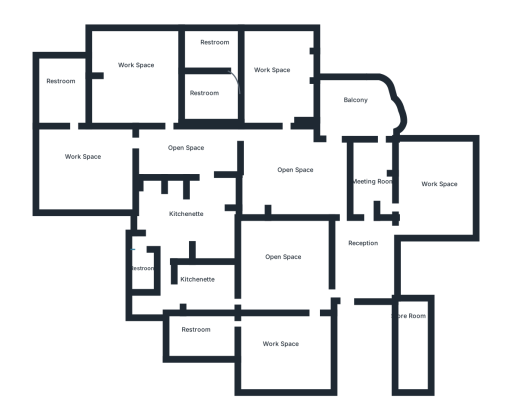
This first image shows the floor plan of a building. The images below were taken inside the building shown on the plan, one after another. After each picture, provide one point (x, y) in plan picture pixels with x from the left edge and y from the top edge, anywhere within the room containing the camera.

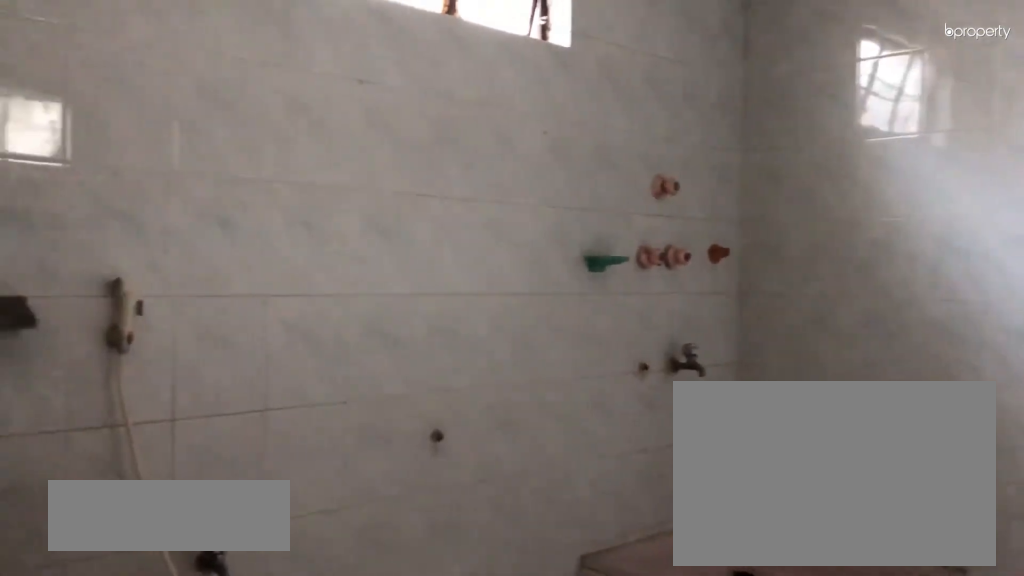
(212, 45)
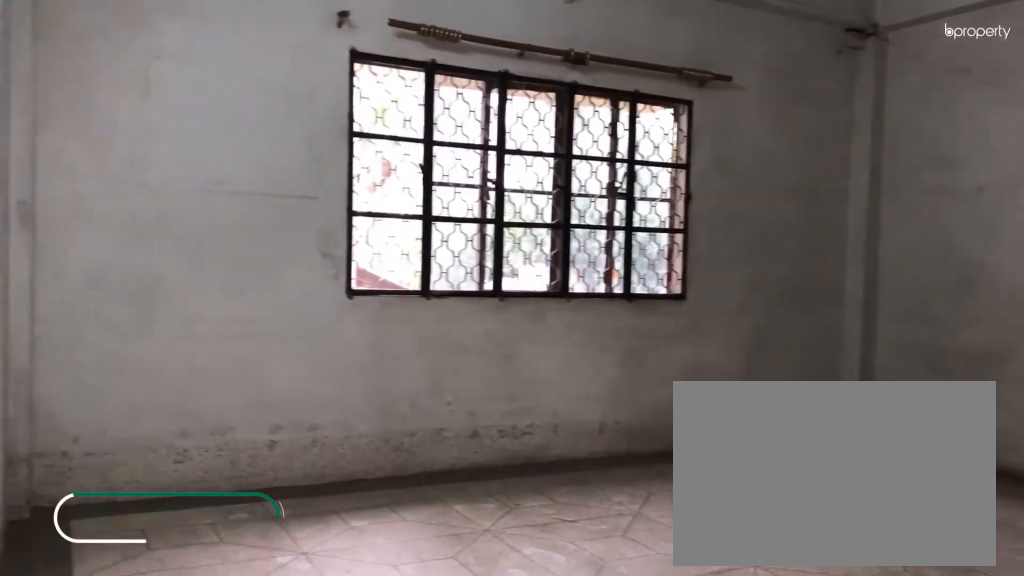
(77, 157)
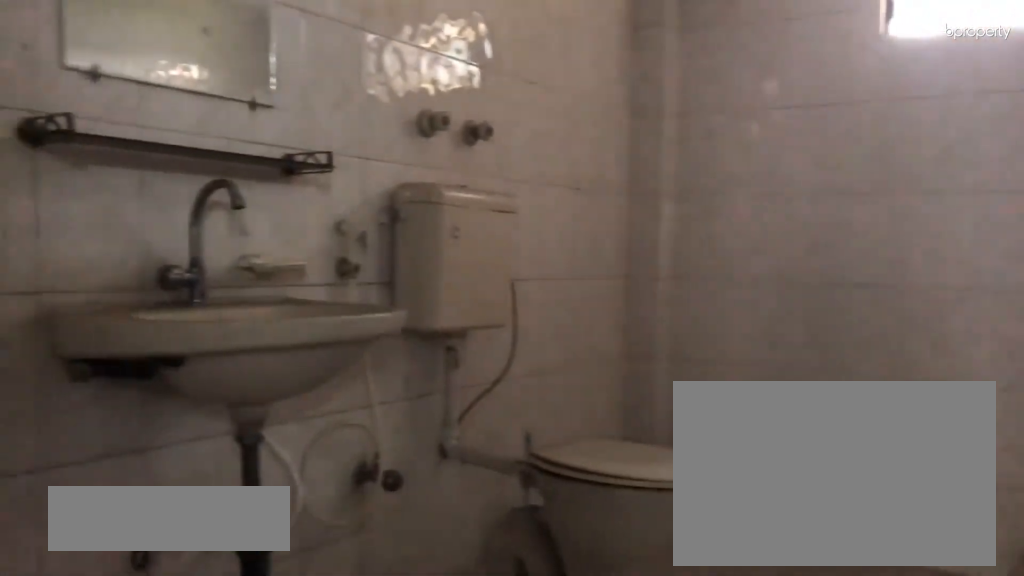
(69, 94)
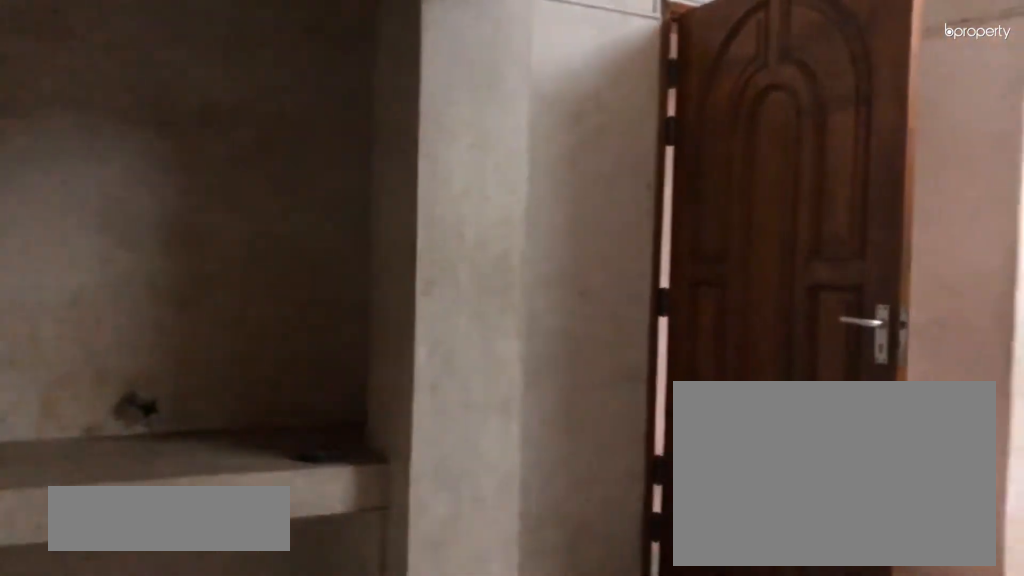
(207, 219)
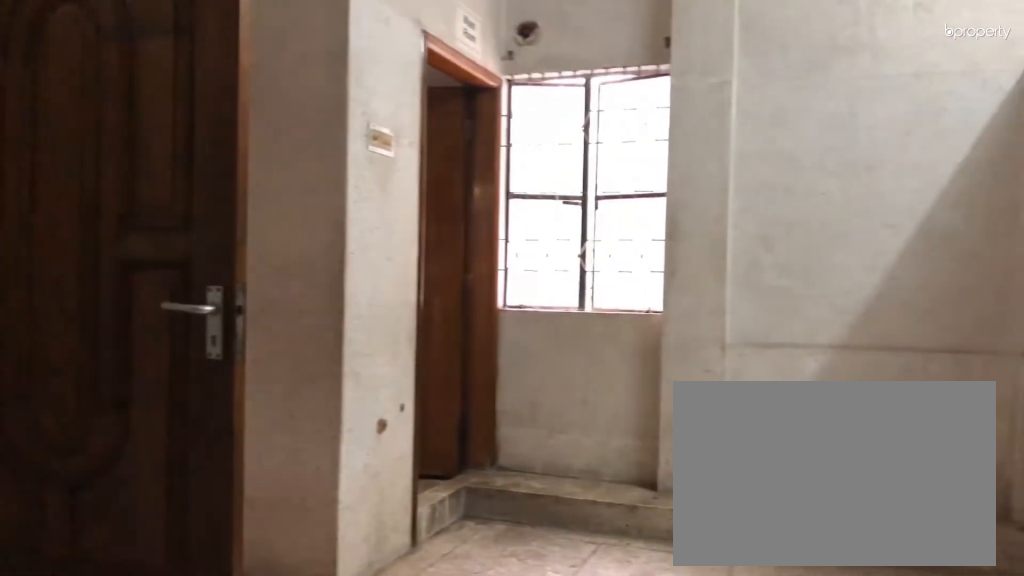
(207, 219)
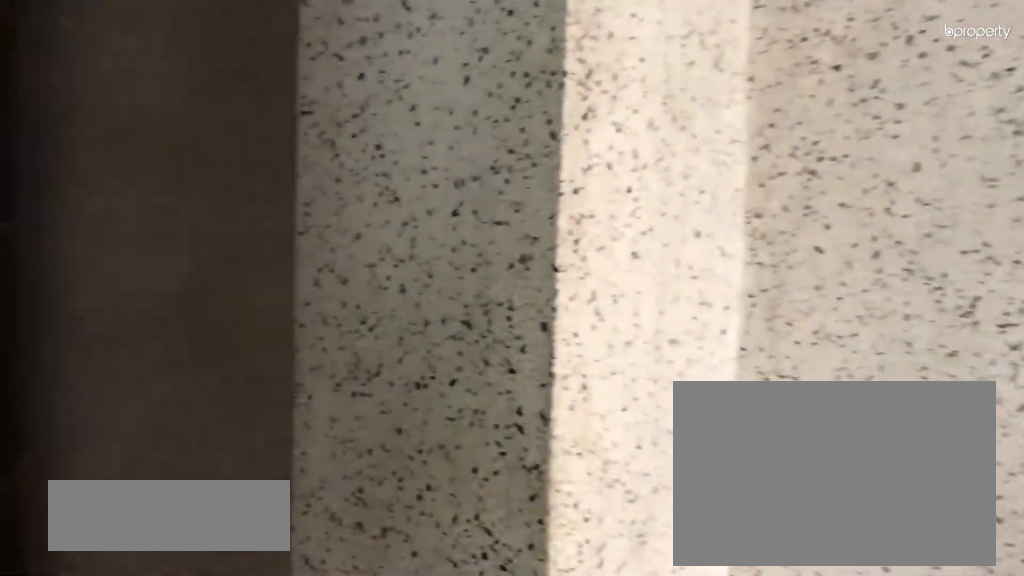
(207, 291)
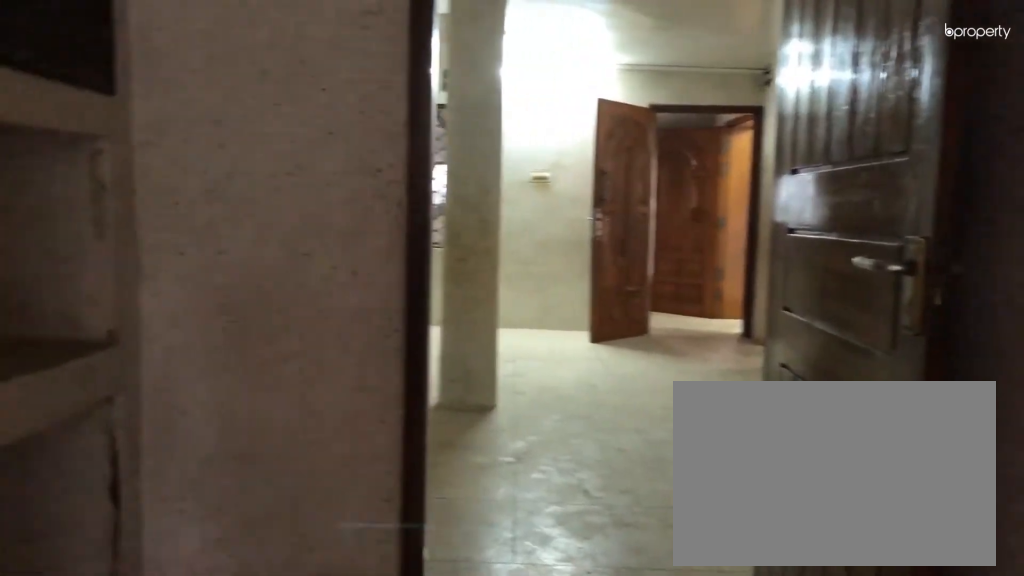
(207, 291)
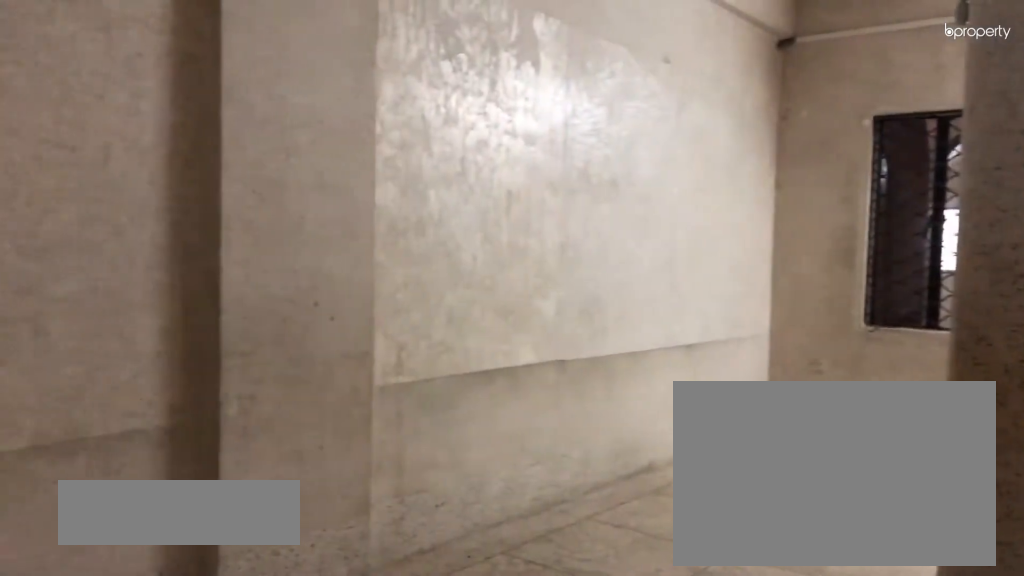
(297, 276)
